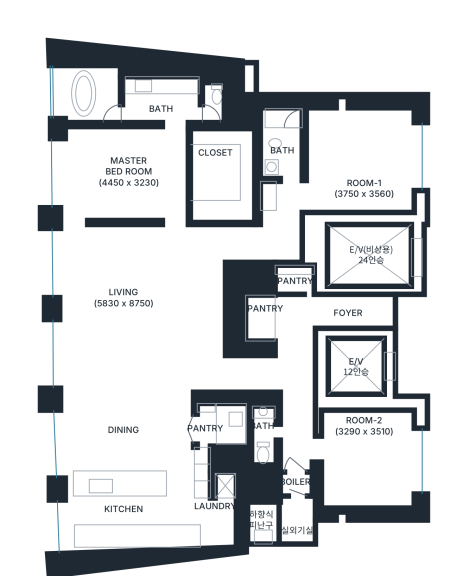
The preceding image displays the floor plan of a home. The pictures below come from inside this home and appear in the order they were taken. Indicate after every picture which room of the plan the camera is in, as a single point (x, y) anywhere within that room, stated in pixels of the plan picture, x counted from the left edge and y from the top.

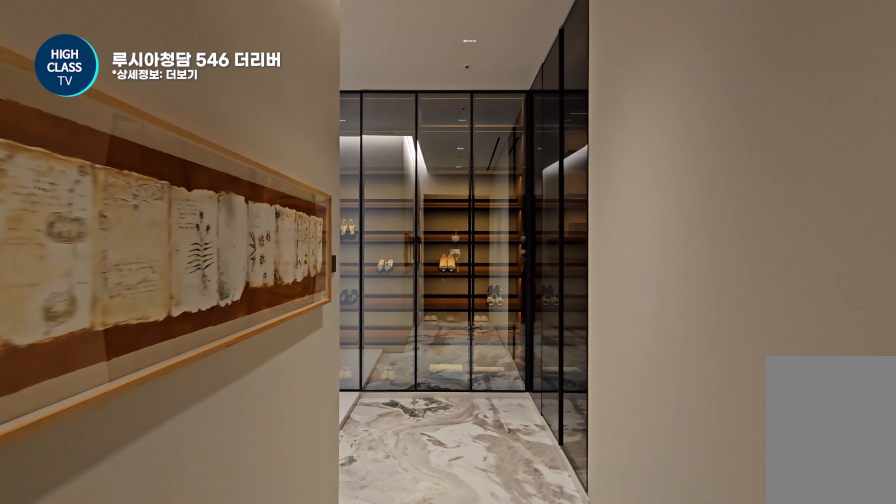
(311, 309)
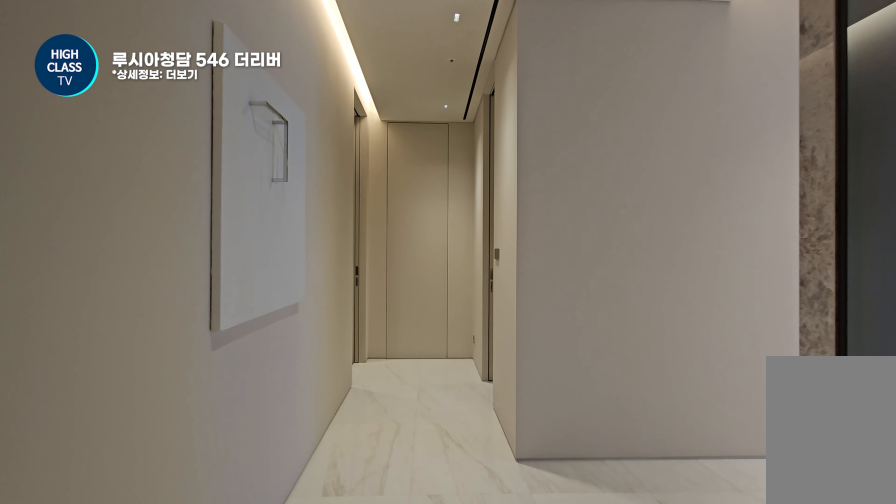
(311, 309)
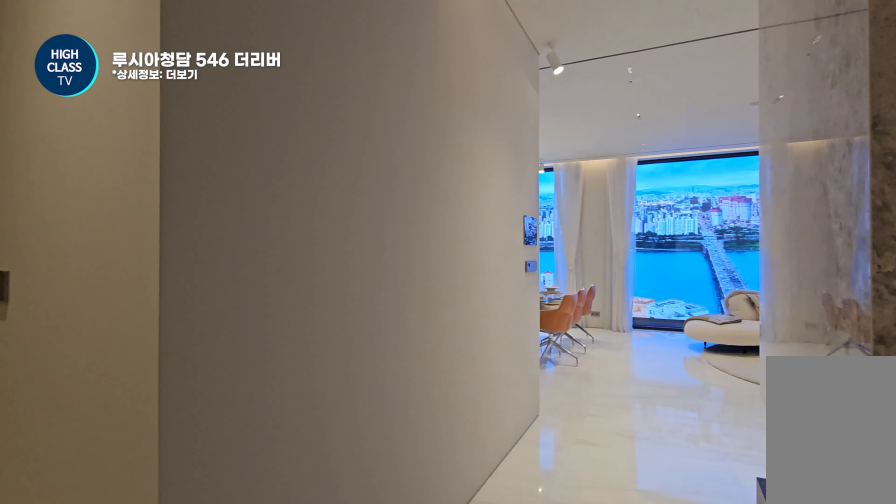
(269, 375)
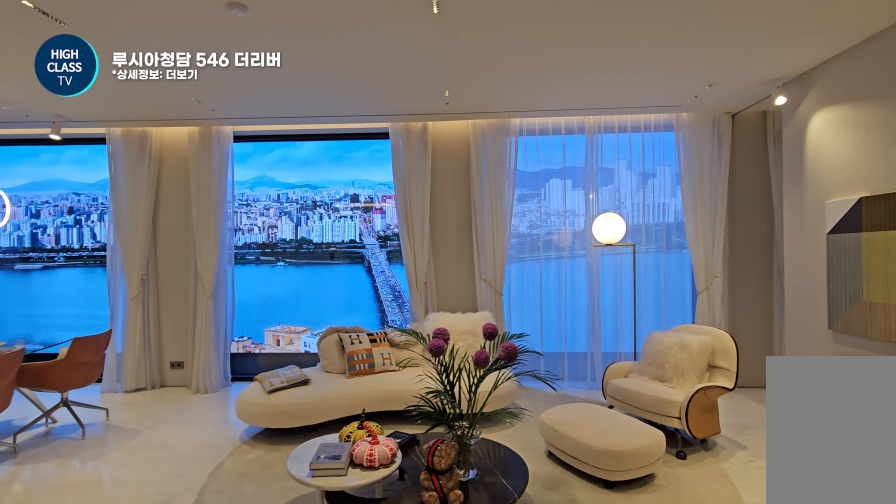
(136, 304)
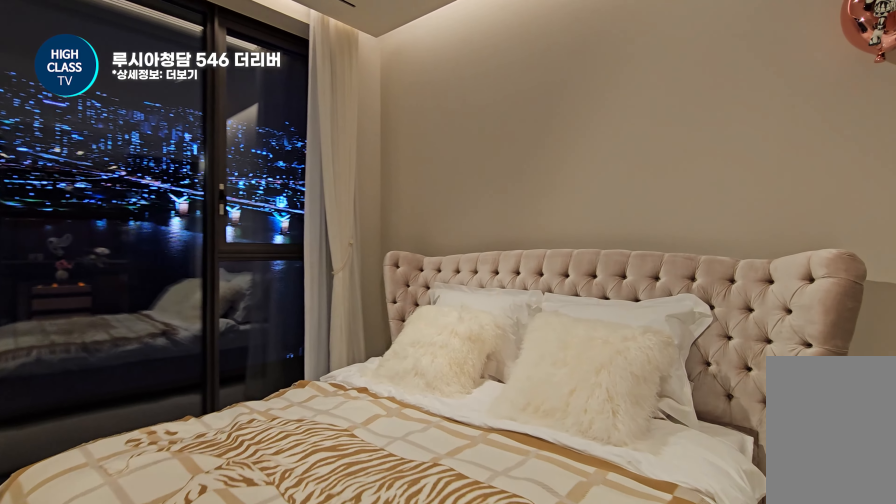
(155, 170)
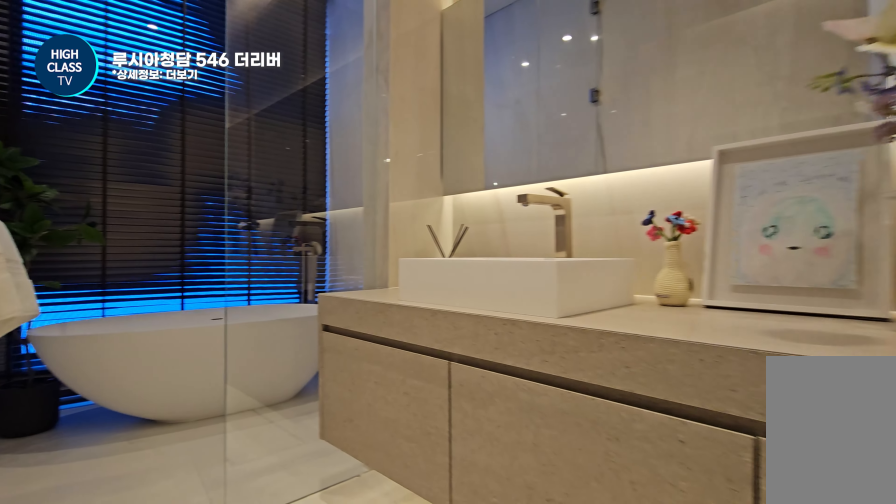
(140, 94)
